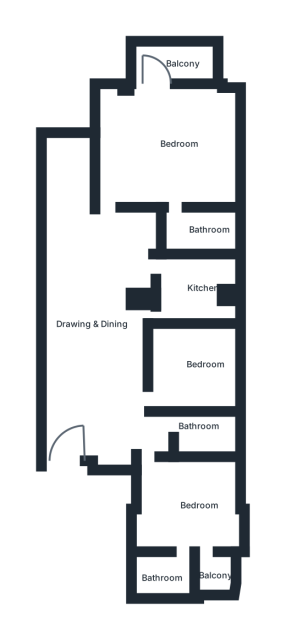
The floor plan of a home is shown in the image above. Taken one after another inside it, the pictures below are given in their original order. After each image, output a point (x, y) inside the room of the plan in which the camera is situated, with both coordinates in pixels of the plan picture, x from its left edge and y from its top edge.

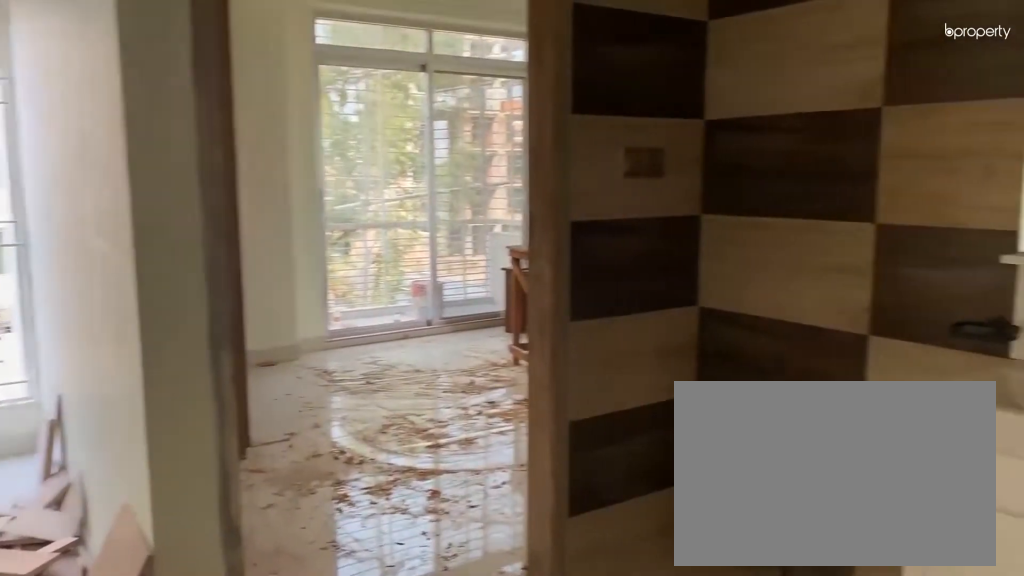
(96, 353)
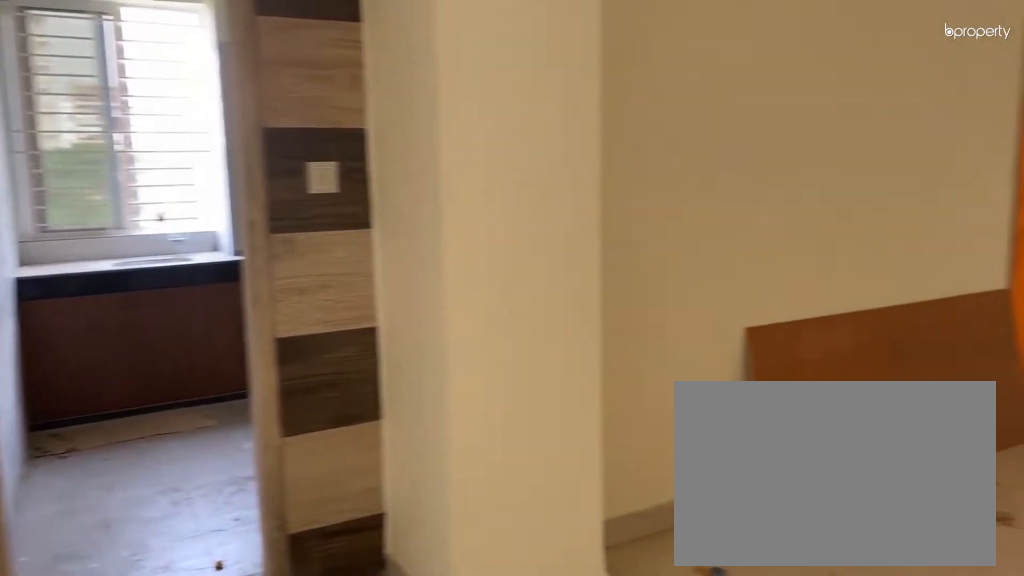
(96, 353)
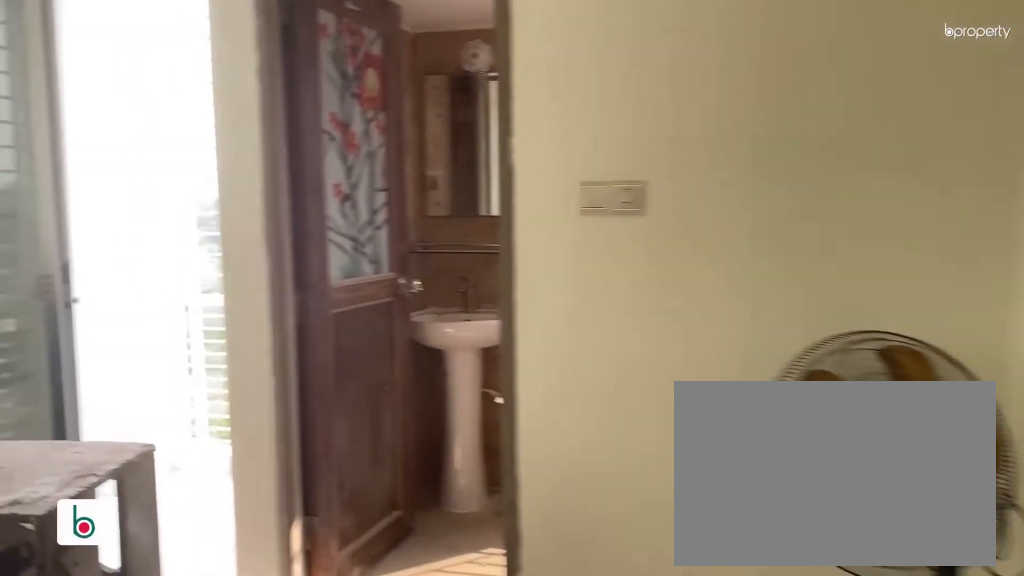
(194, 525)
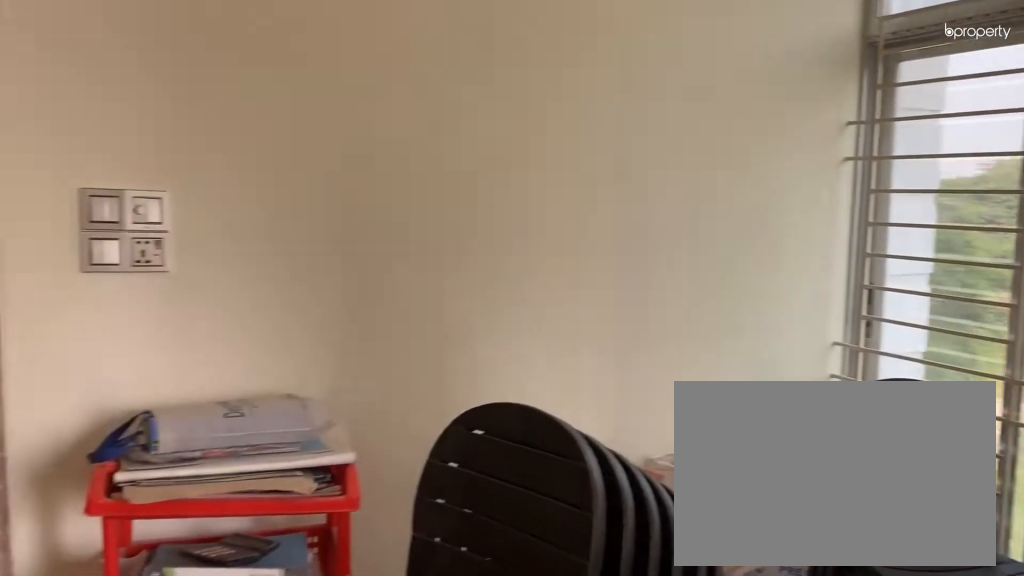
(194, 525)
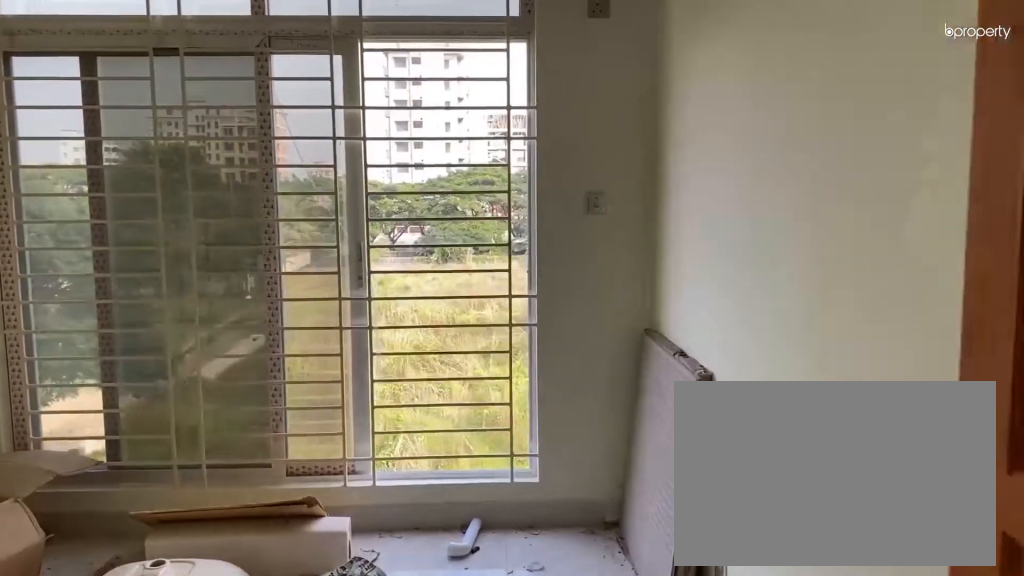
(186, 362)
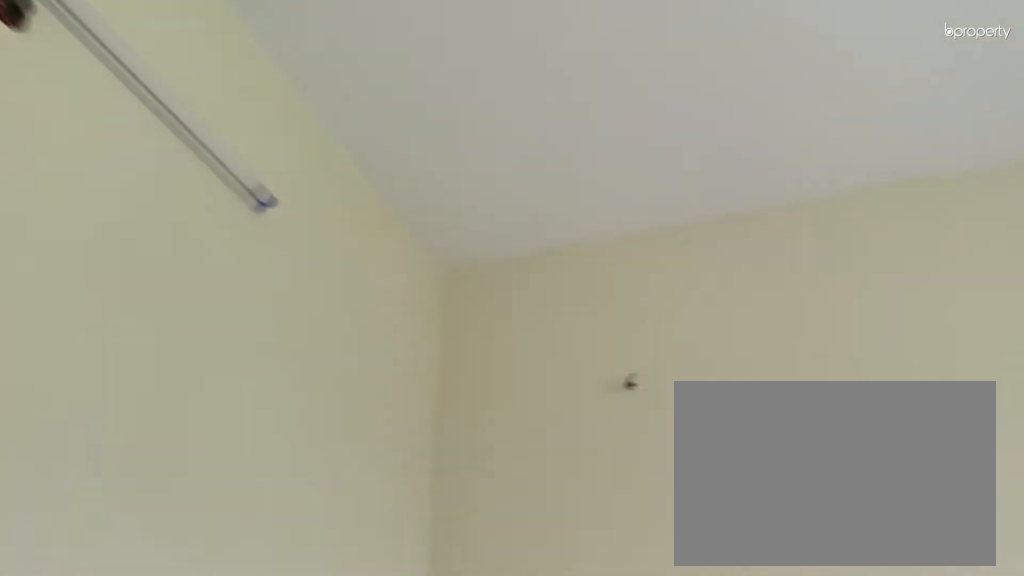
(186, 362)
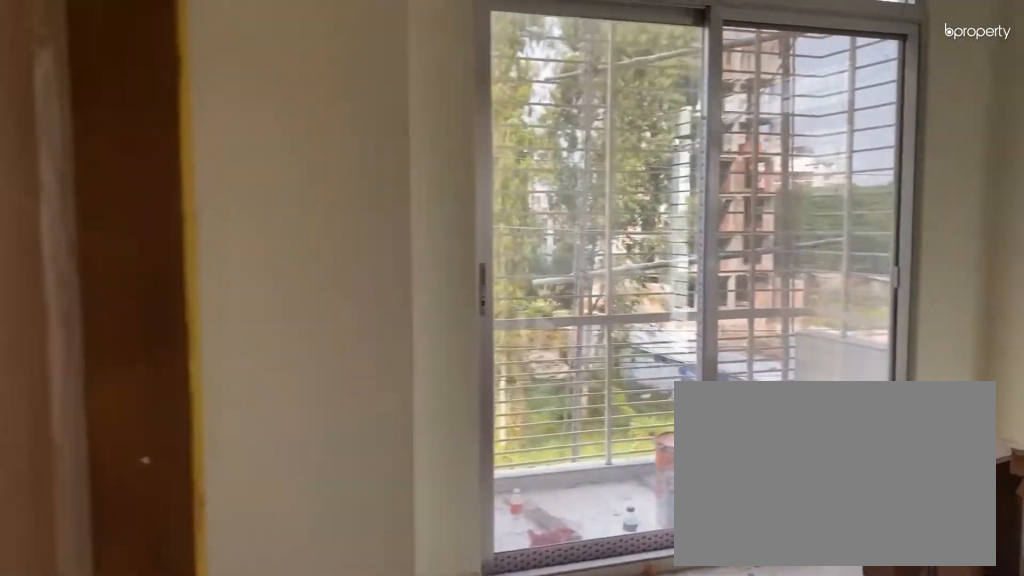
(176, 139)
